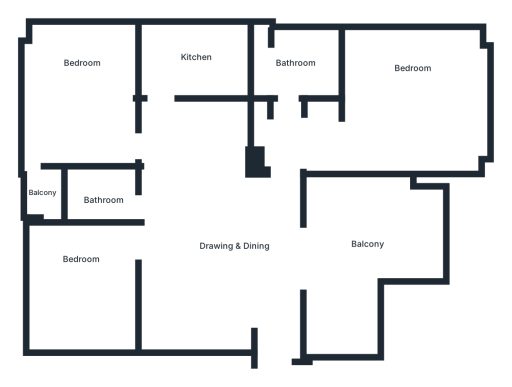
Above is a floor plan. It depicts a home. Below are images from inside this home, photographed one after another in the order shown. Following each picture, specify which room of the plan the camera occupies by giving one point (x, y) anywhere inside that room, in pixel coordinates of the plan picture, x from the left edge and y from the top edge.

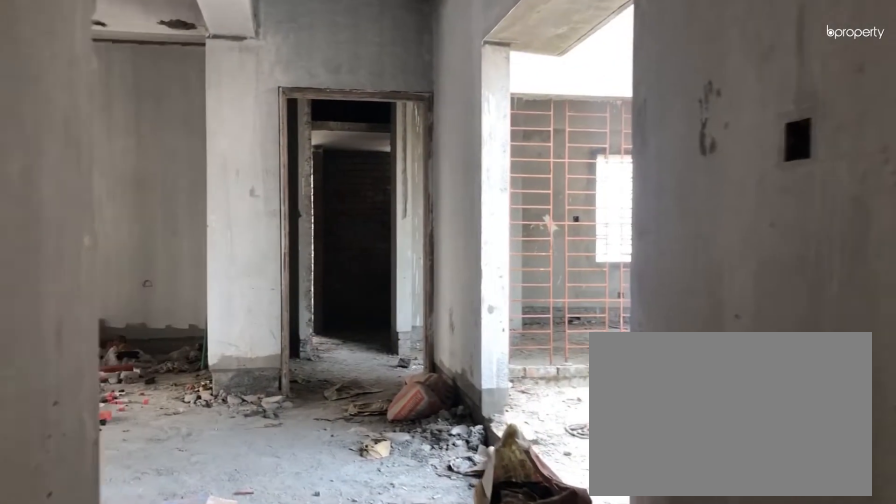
(277, 336)
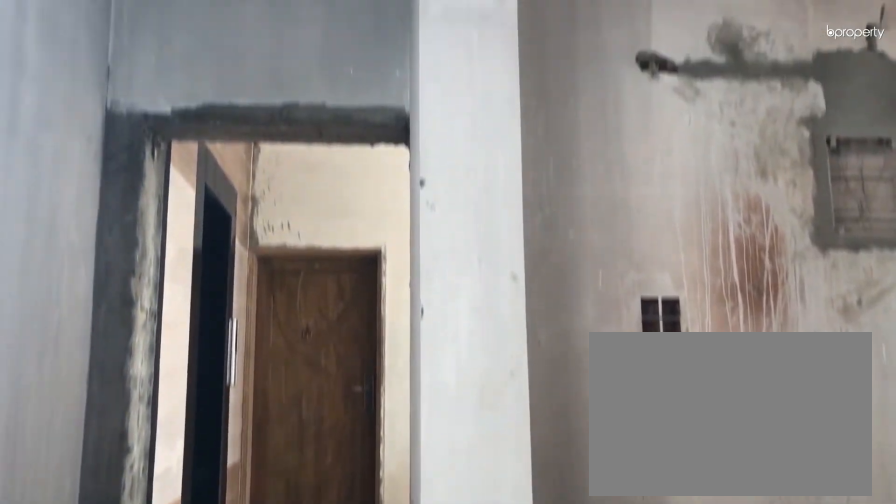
(230, 248)
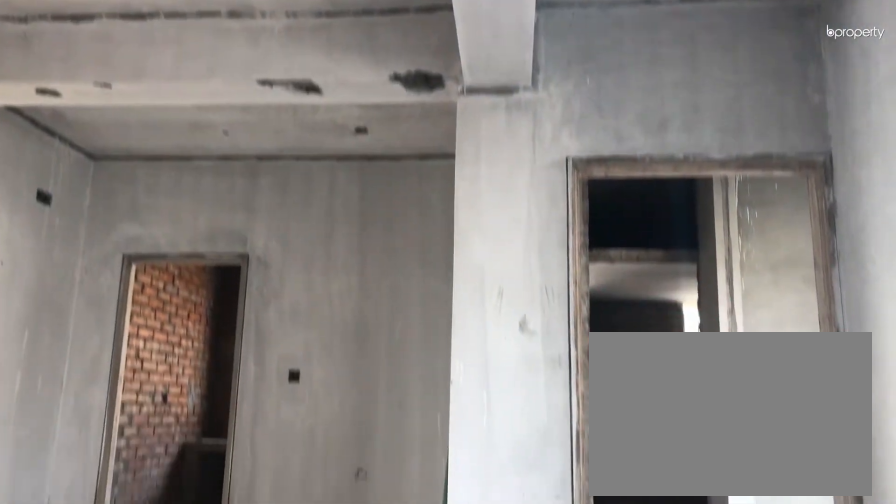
(230, 248)
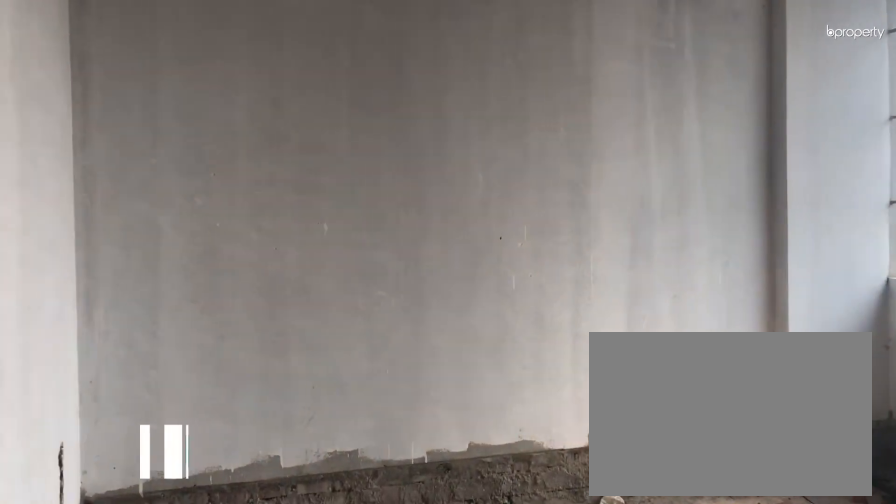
(81, 290)
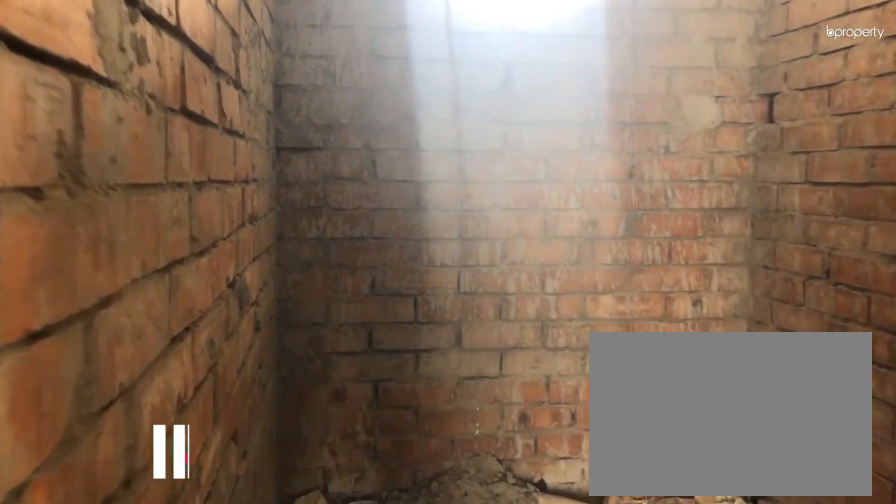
(102, 198)
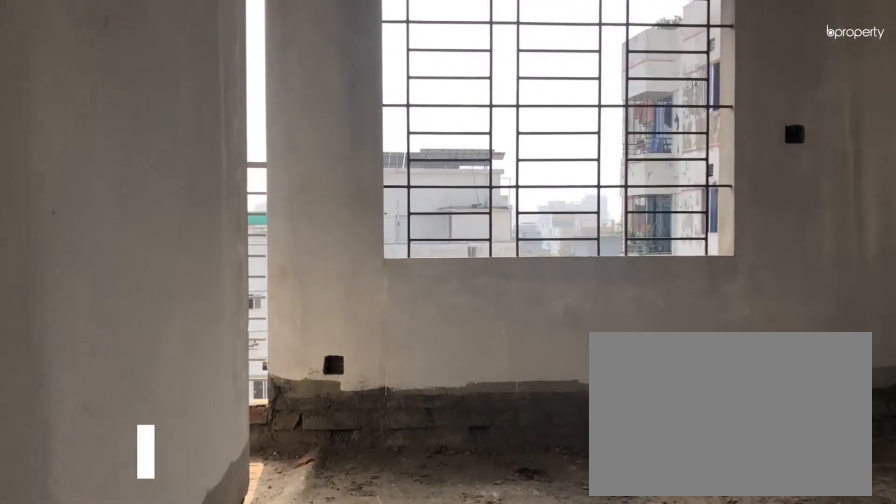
(78, 96)
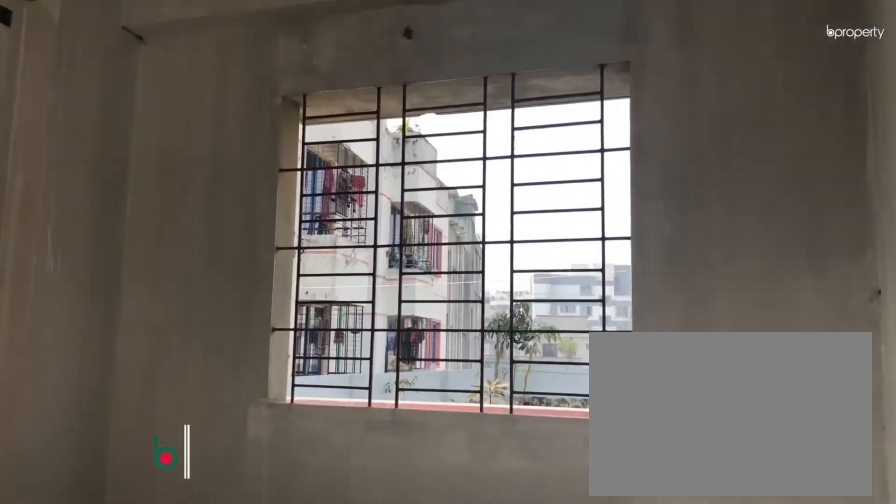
(78, 96)
